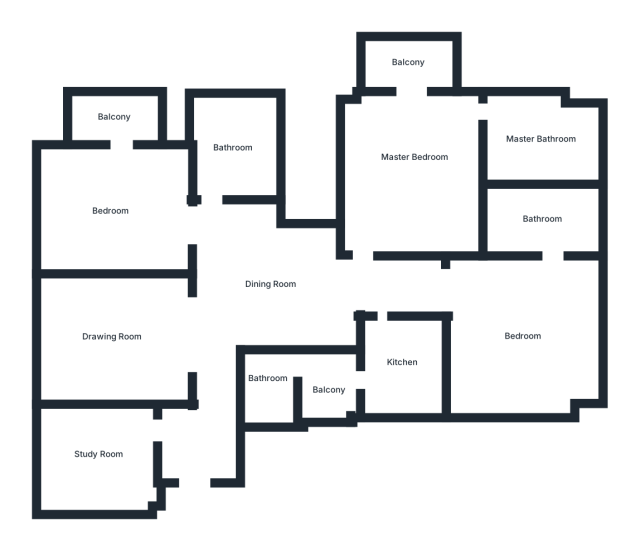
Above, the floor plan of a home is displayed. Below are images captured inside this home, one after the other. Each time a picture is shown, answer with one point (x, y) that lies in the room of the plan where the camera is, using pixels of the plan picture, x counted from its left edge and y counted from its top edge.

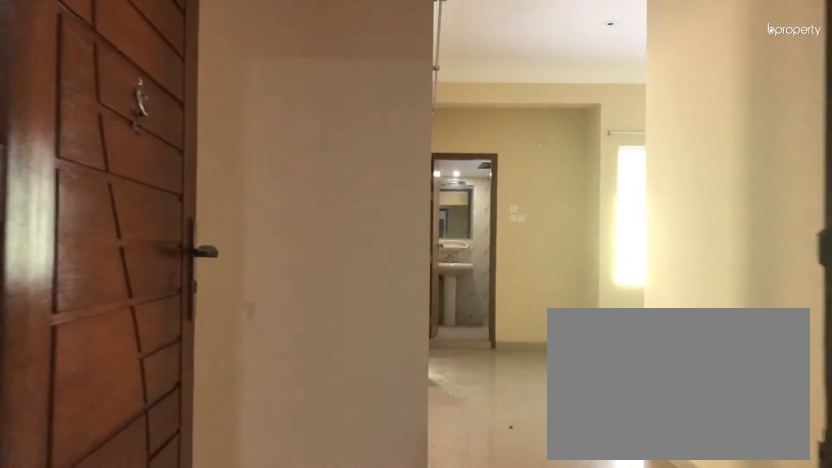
(206, 437)
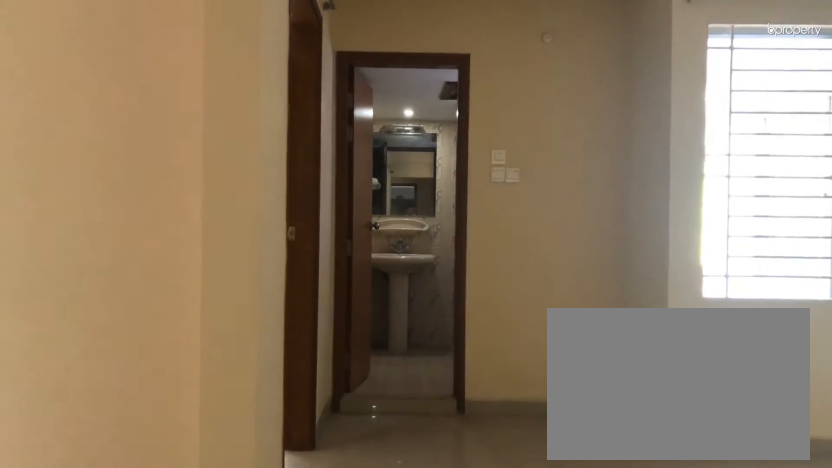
(206, 437)
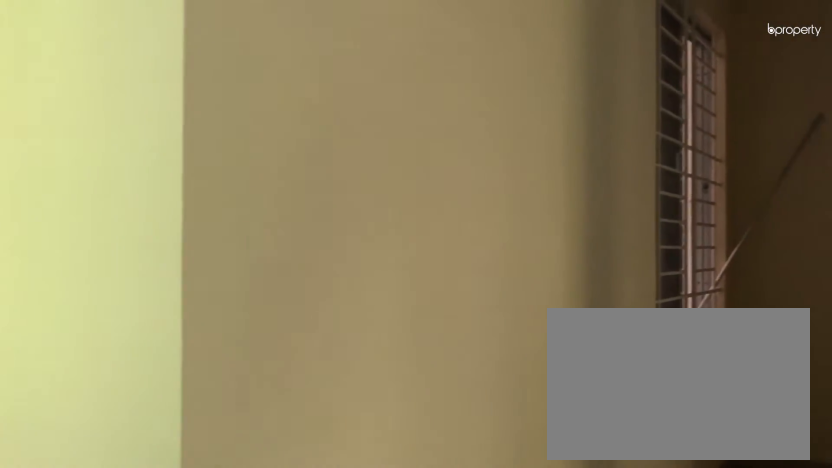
(113, 337)
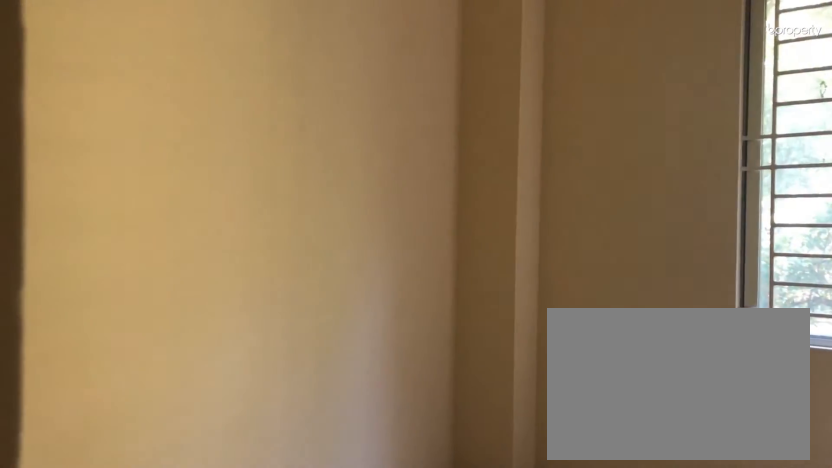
(98, 453)
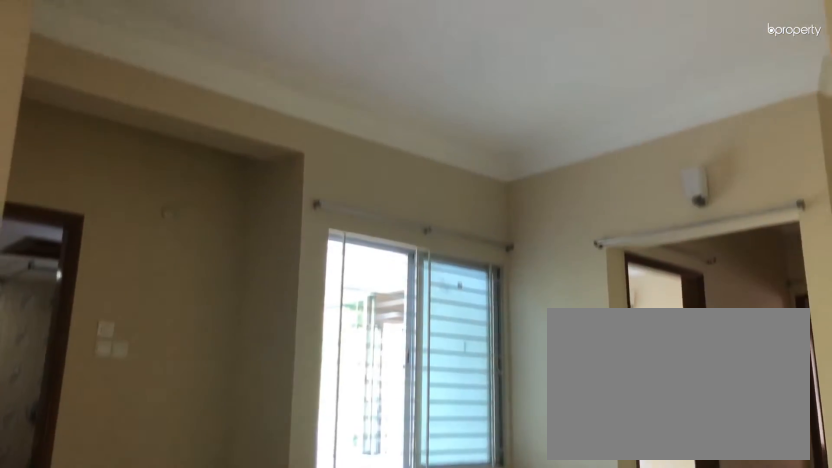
(270, 284)
